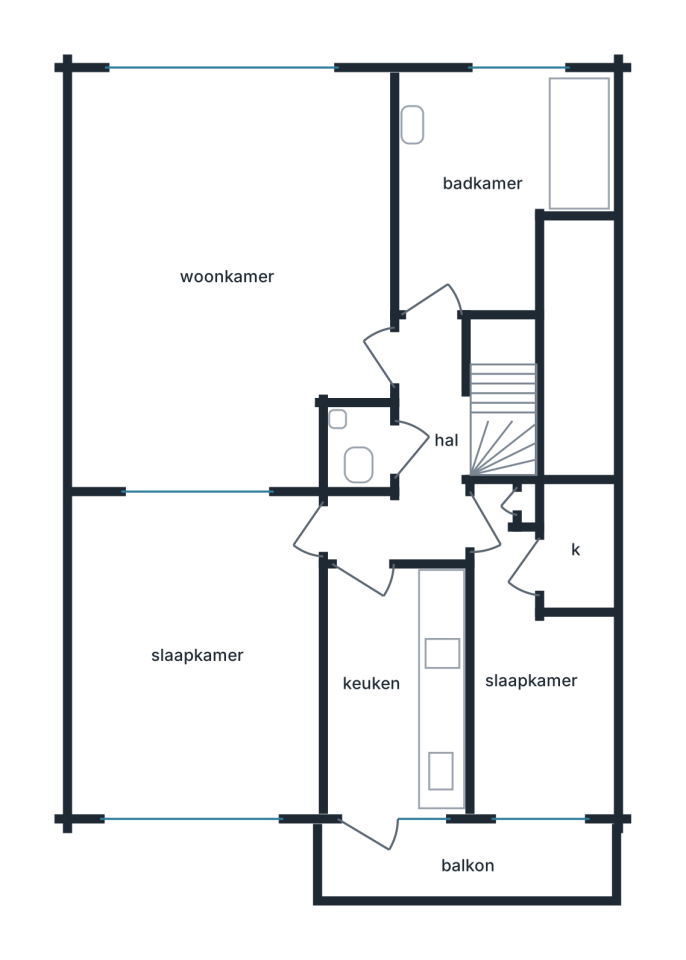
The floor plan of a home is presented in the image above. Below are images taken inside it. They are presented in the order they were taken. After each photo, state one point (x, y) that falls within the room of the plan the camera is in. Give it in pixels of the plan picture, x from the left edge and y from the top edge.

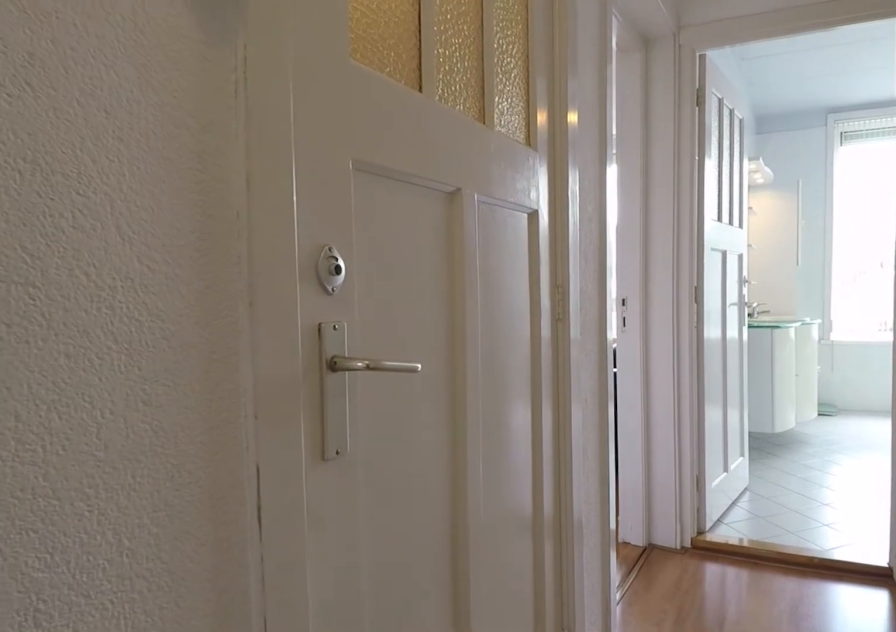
(417, 458)
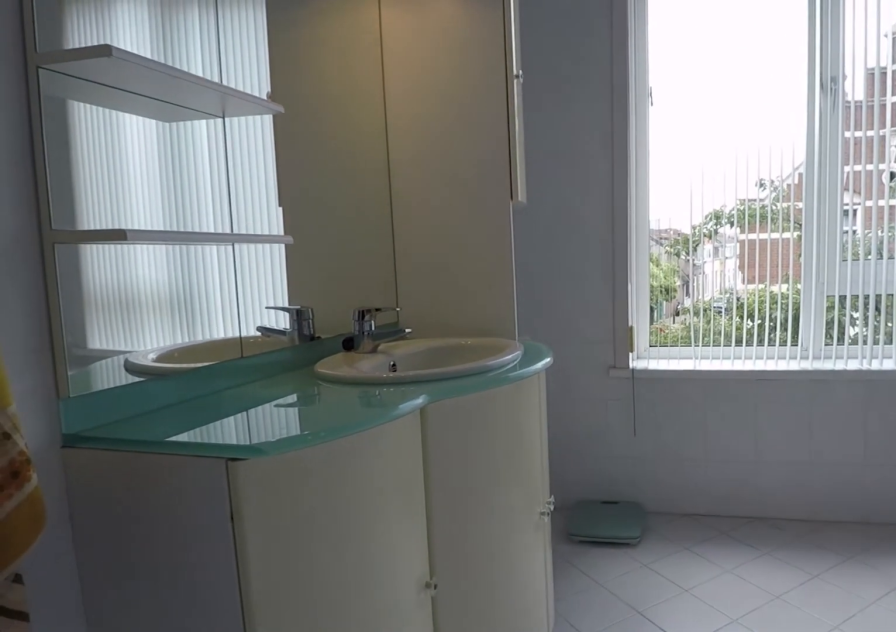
(490, 182)
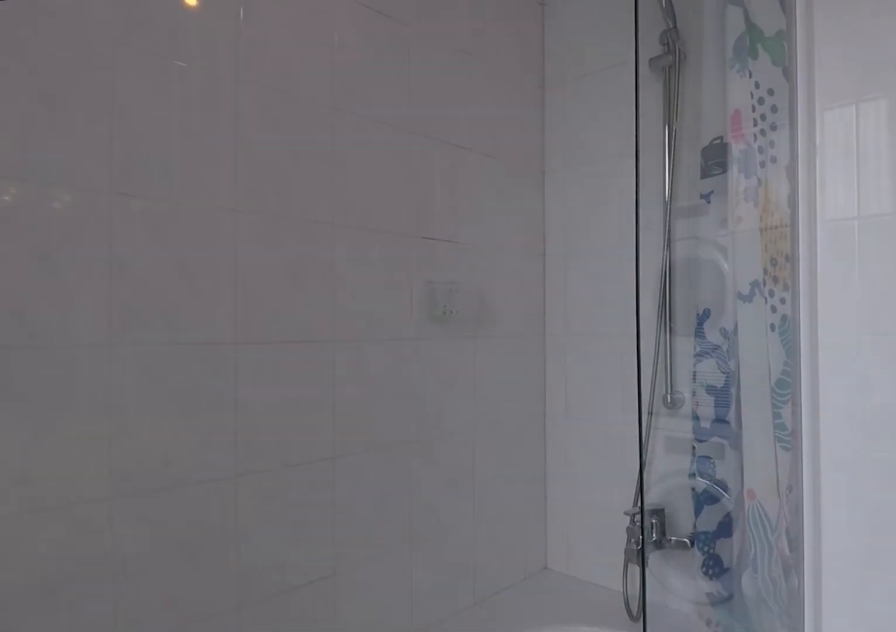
(490, 182)
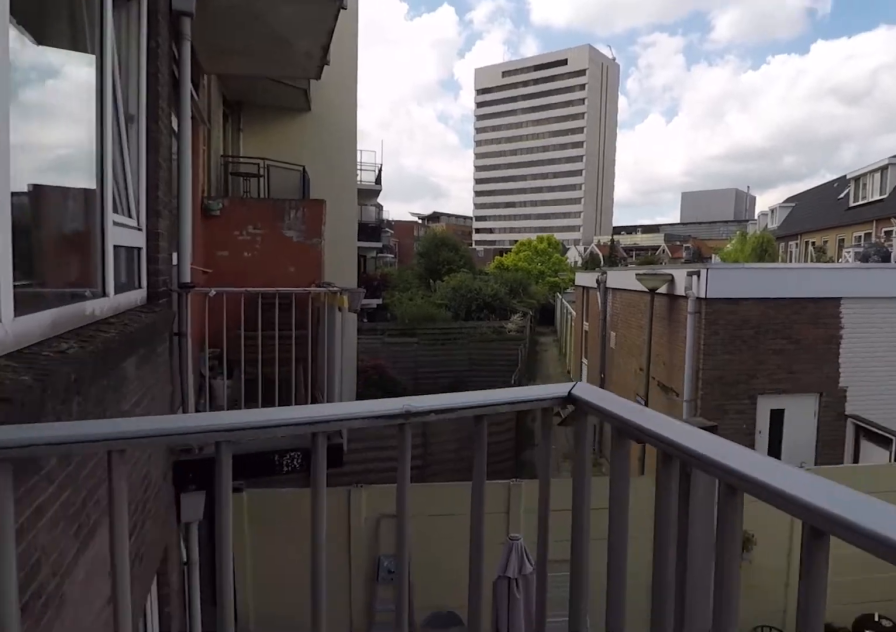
(467, 862)
